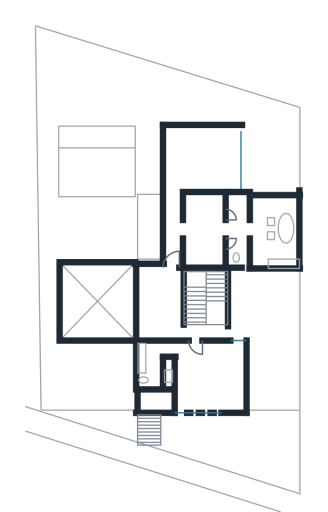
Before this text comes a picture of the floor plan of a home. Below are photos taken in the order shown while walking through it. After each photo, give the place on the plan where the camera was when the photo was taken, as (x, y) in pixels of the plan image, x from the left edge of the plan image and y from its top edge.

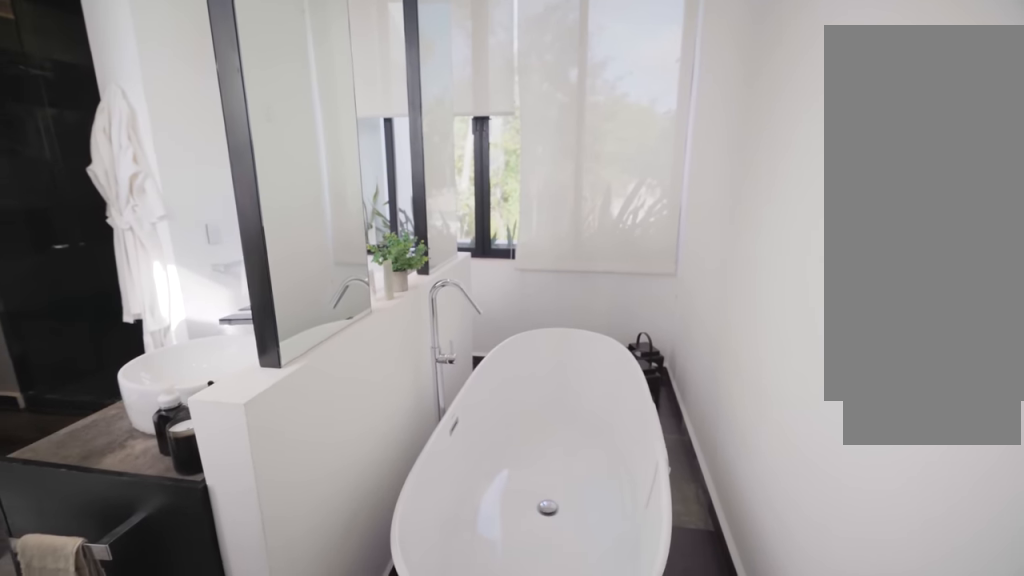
(283, 245)
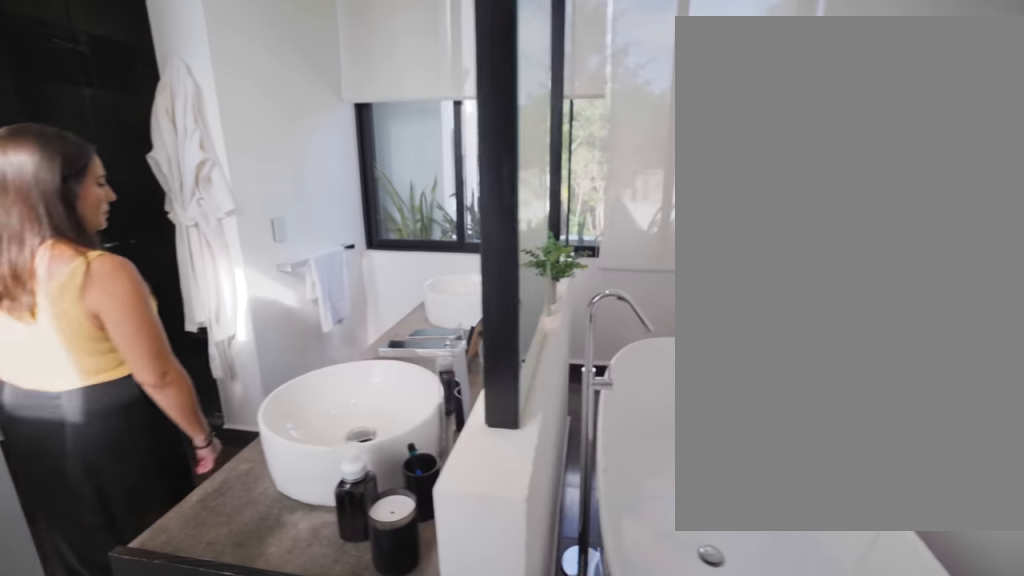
(285, 256)
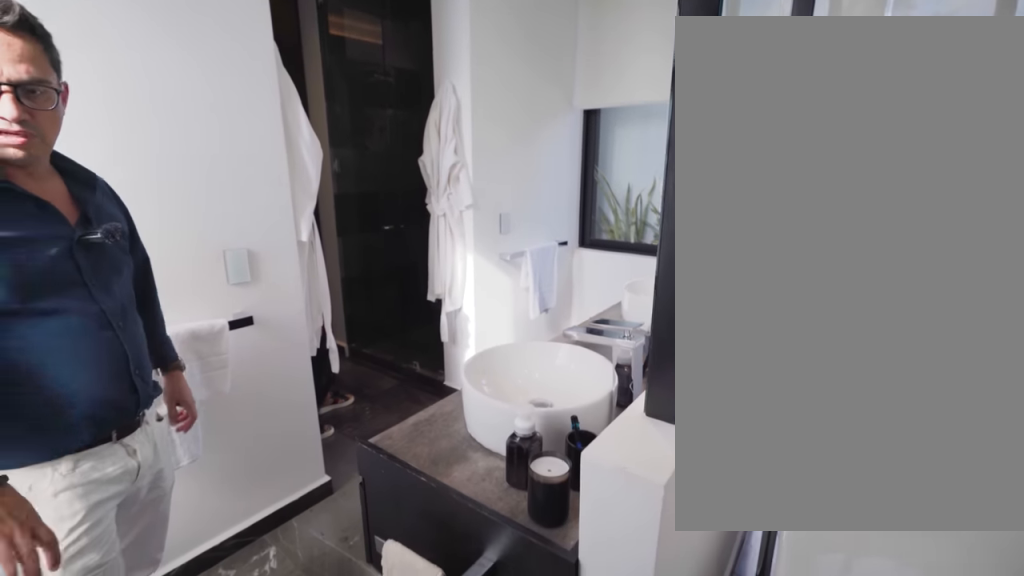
(268, 257)
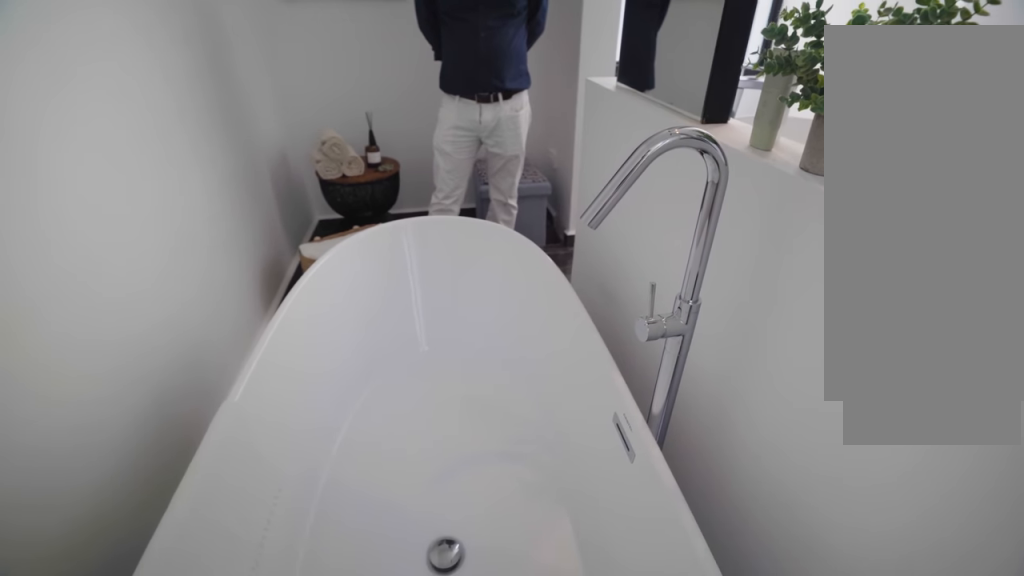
(283, 214)
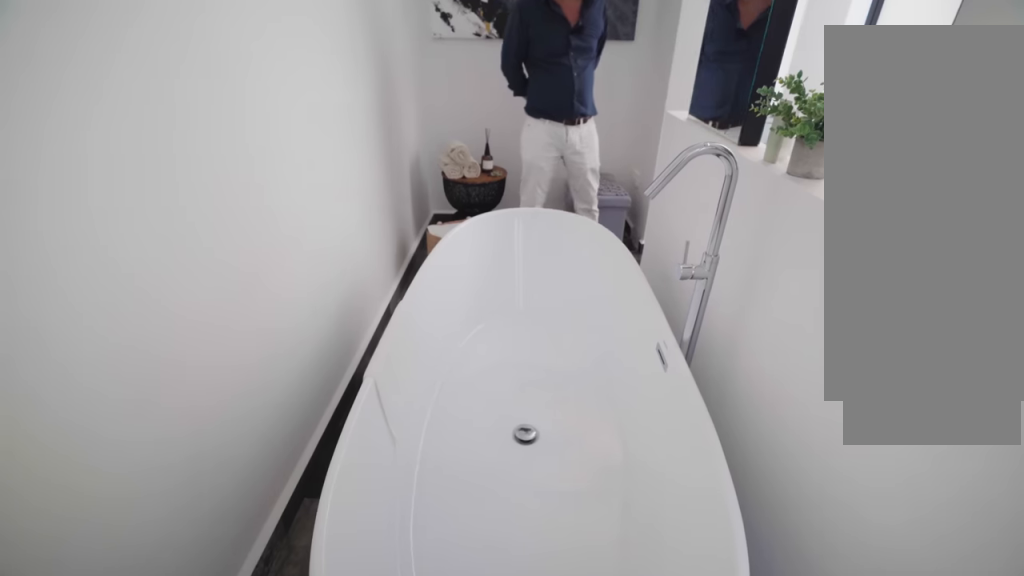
(282, 209)
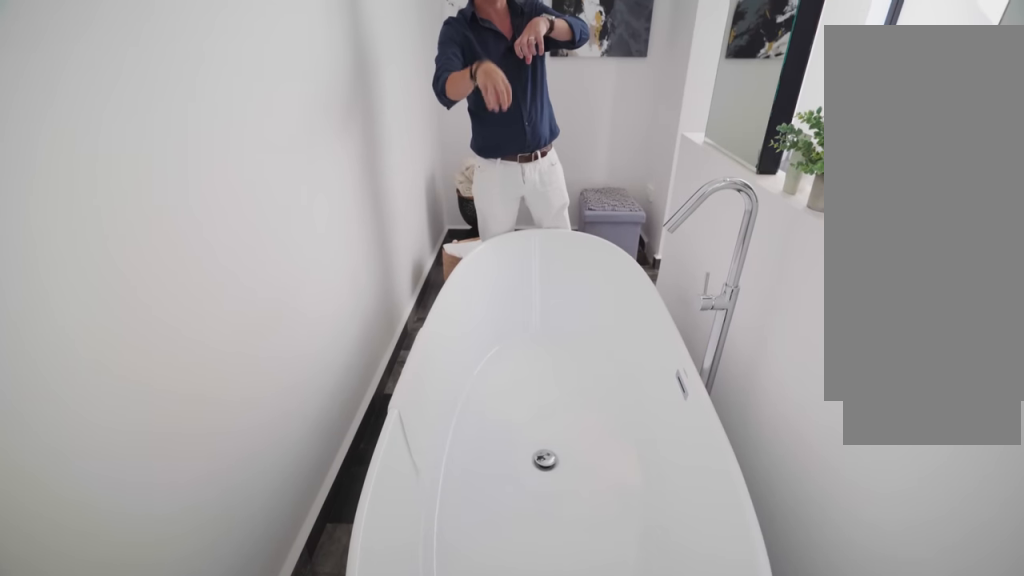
(282, 209)
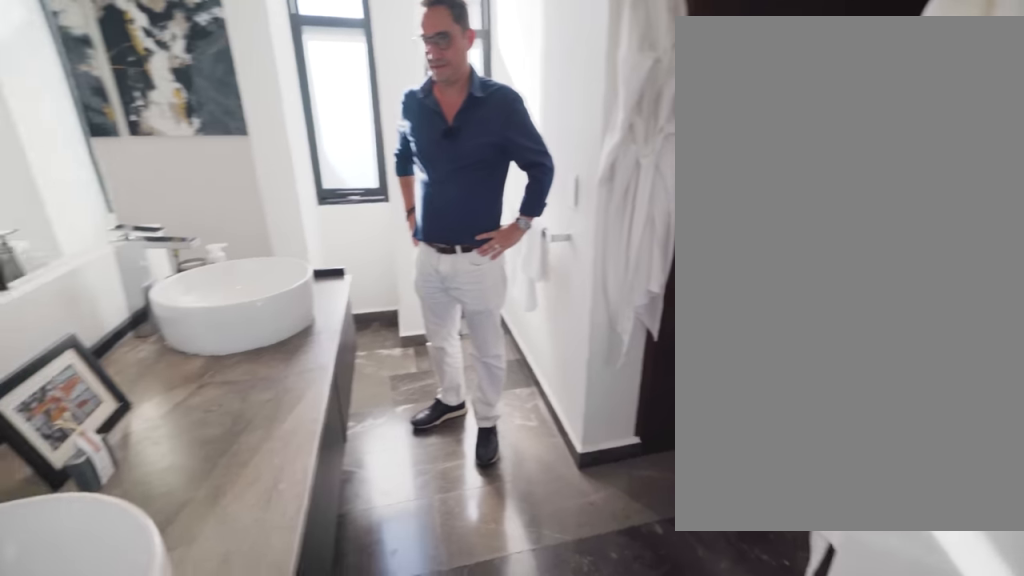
(266, 206)
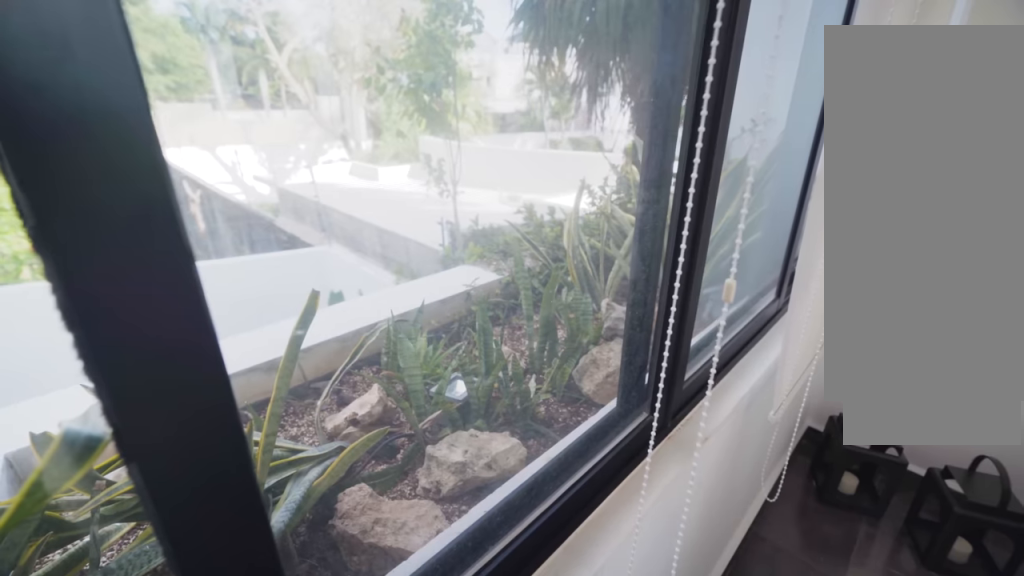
(260, 209)
